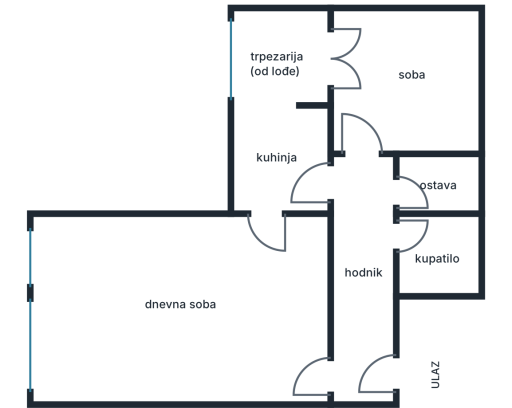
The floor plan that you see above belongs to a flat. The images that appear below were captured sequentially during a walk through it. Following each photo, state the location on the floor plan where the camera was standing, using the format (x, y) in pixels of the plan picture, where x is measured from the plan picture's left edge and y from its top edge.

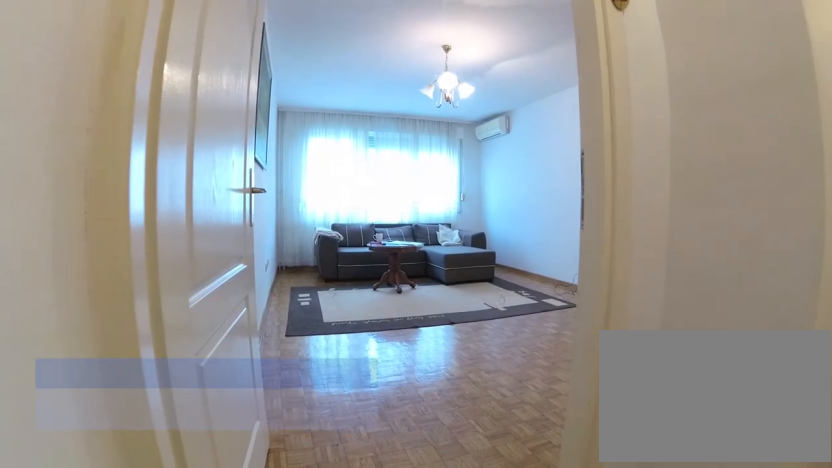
(374, 373)
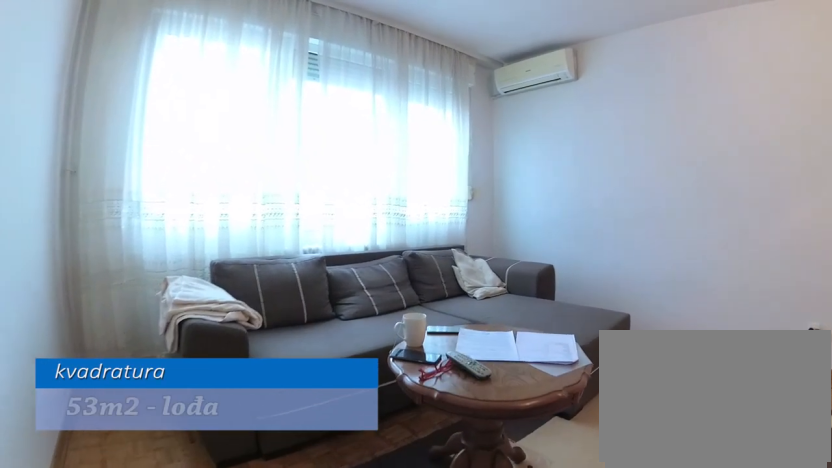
(141, 374)
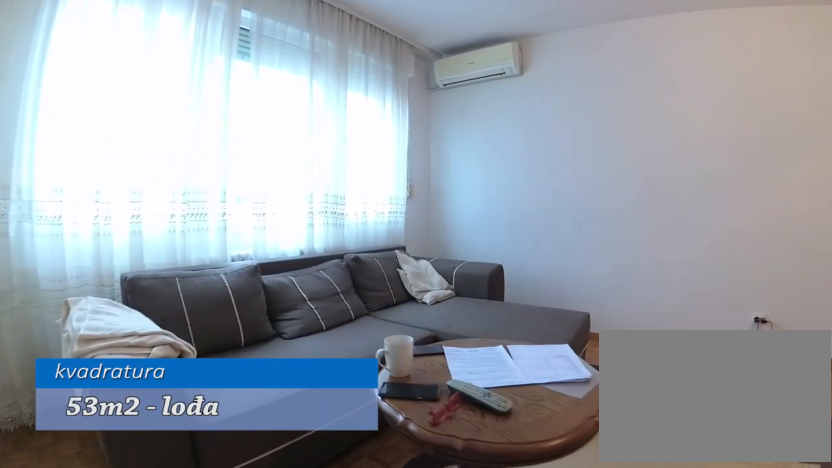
(118, 379)
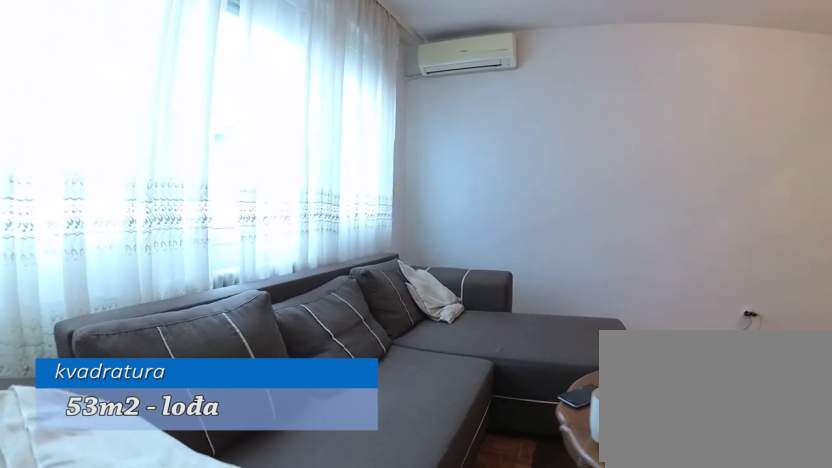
(92, 365)
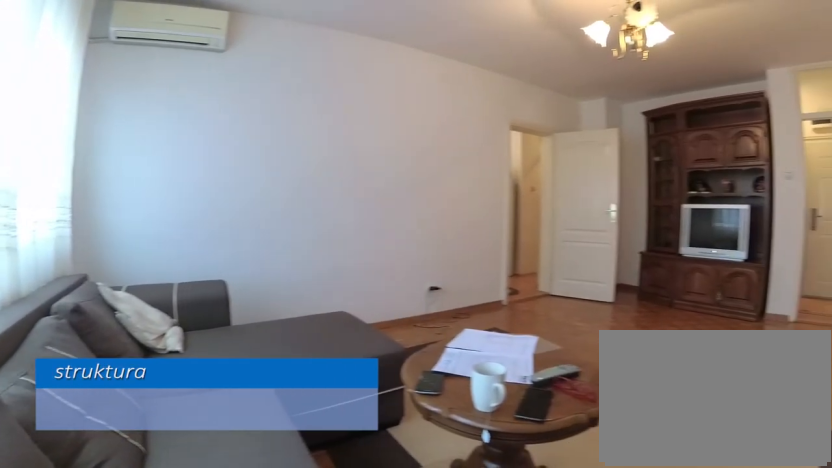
(63, 380)
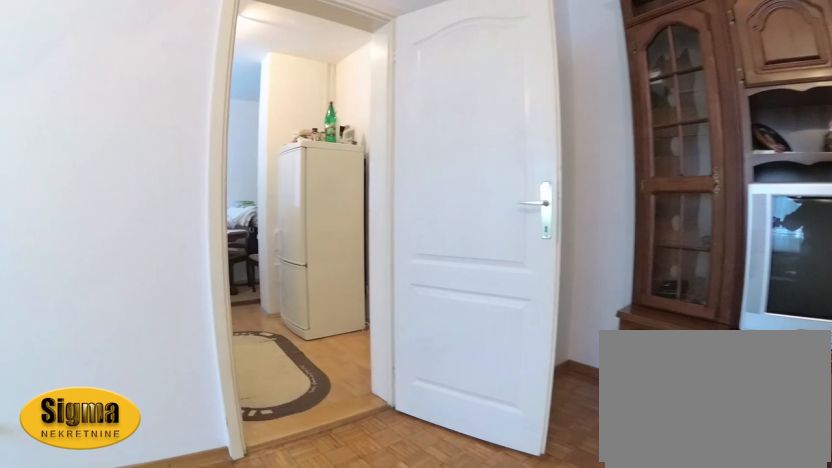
(225, 304)
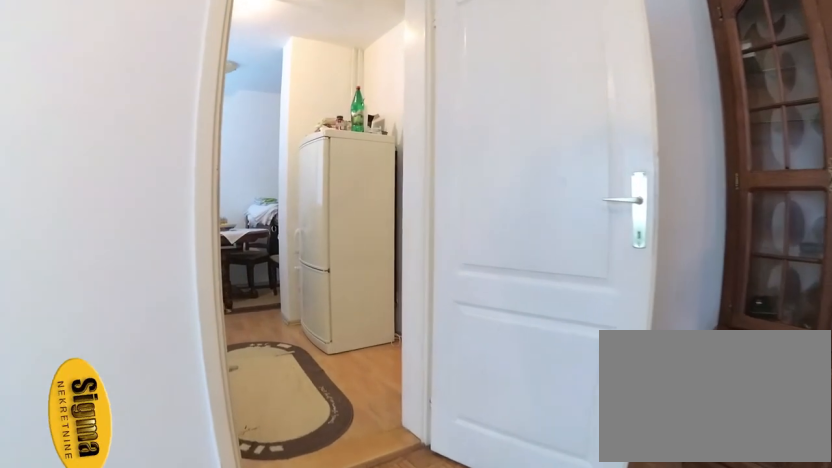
(245, 292)
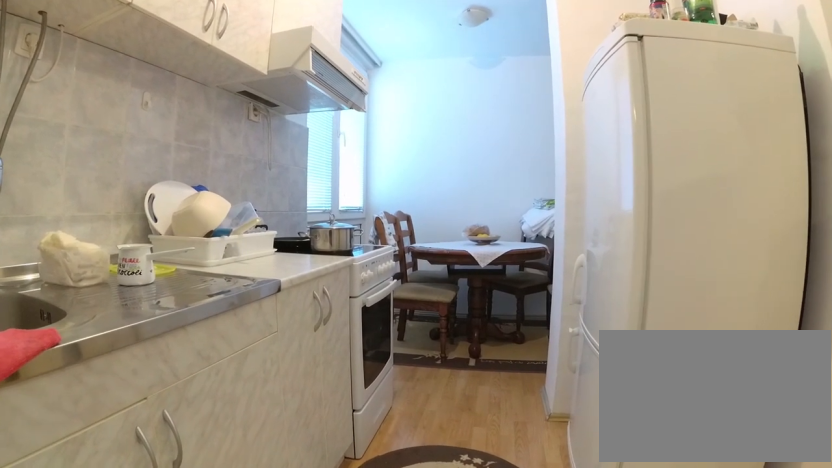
(272, 235)
